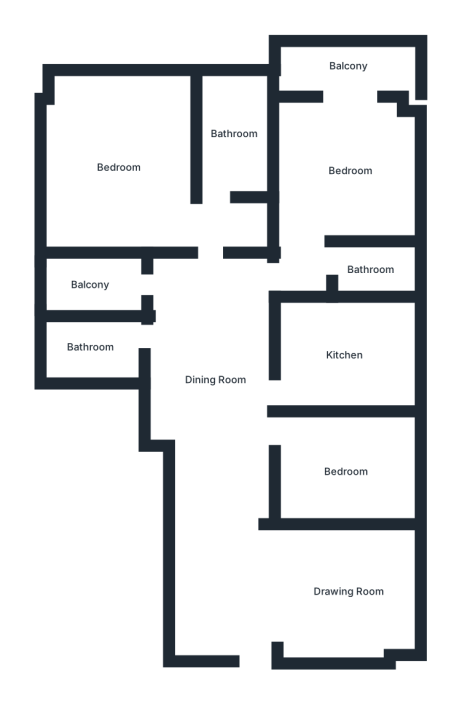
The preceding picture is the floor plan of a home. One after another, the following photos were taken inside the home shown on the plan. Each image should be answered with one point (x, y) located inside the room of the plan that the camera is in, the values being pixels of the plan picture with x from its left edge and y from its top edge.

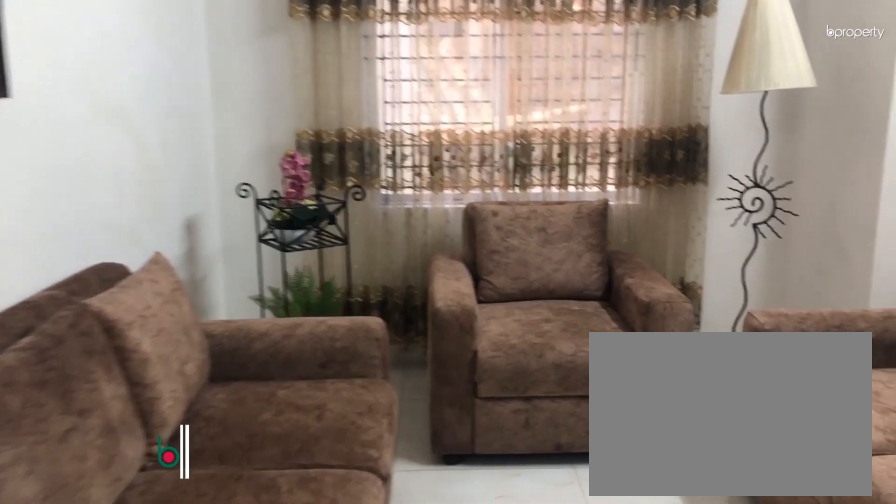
(348, 590)
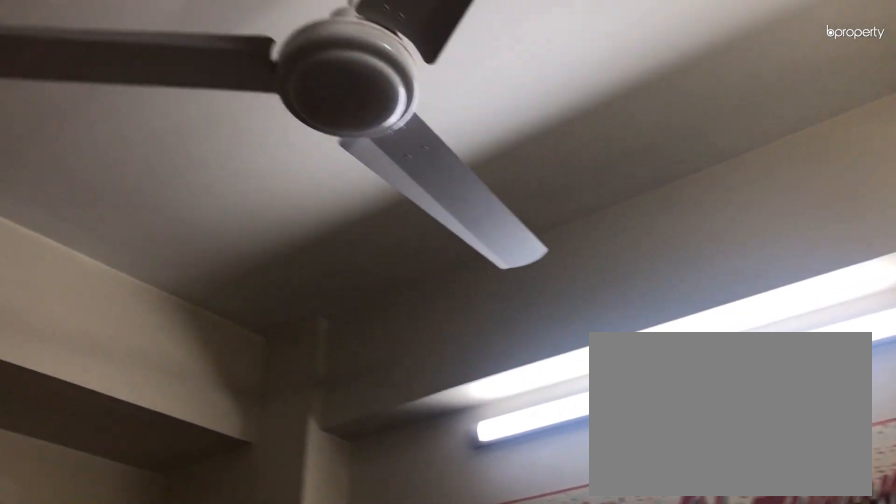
(343, 469)
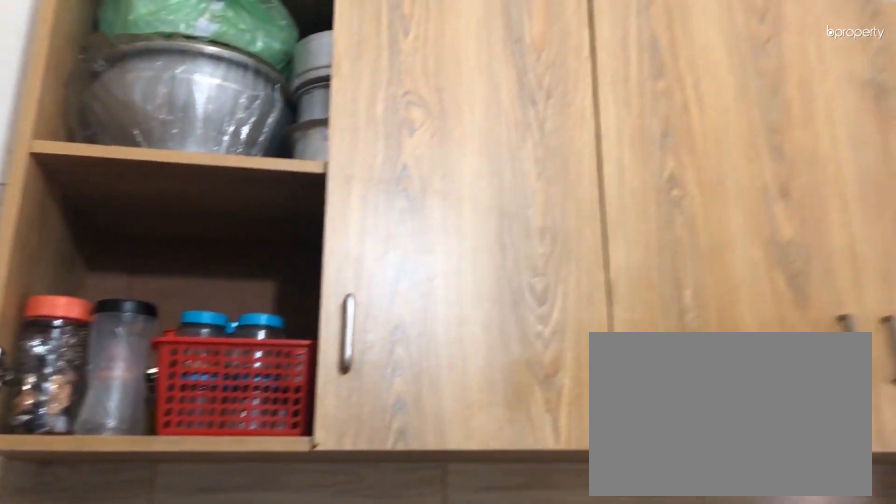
(343, 353)
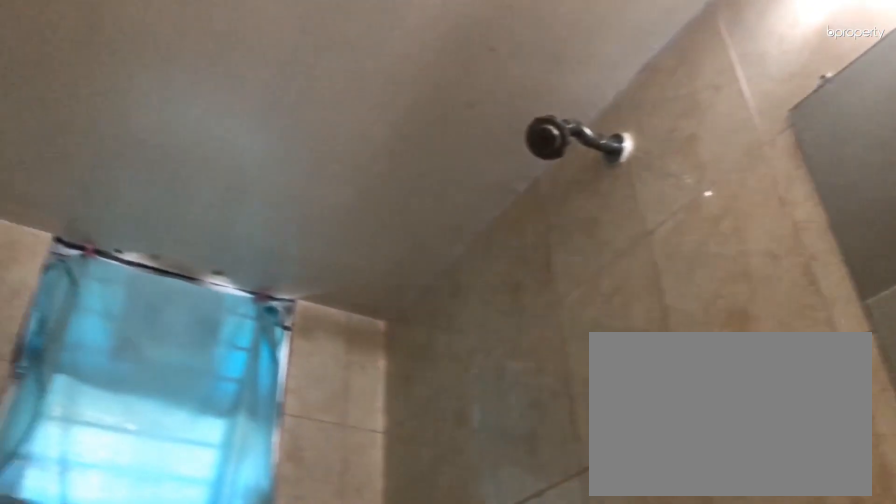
(372, 271)
